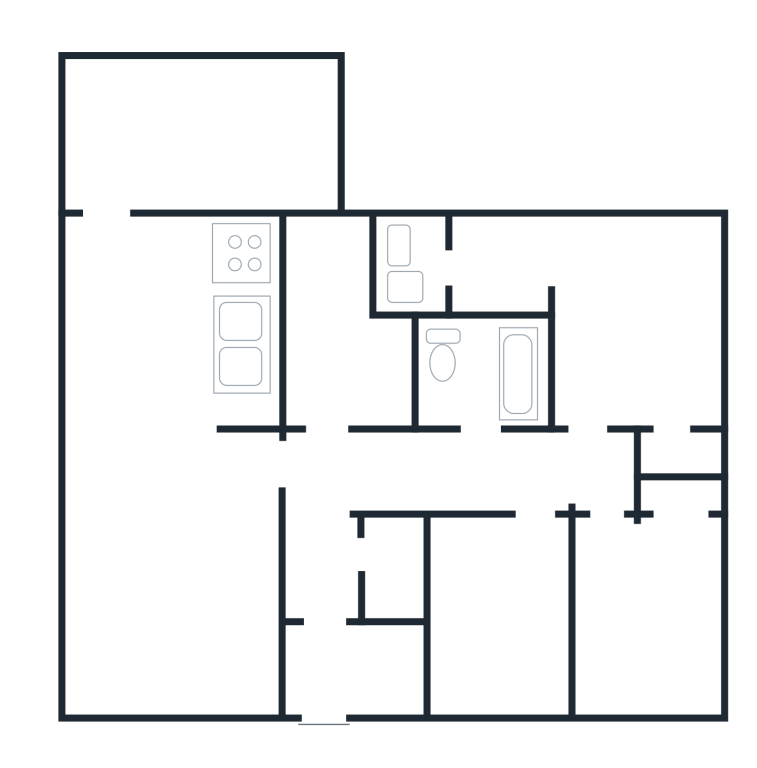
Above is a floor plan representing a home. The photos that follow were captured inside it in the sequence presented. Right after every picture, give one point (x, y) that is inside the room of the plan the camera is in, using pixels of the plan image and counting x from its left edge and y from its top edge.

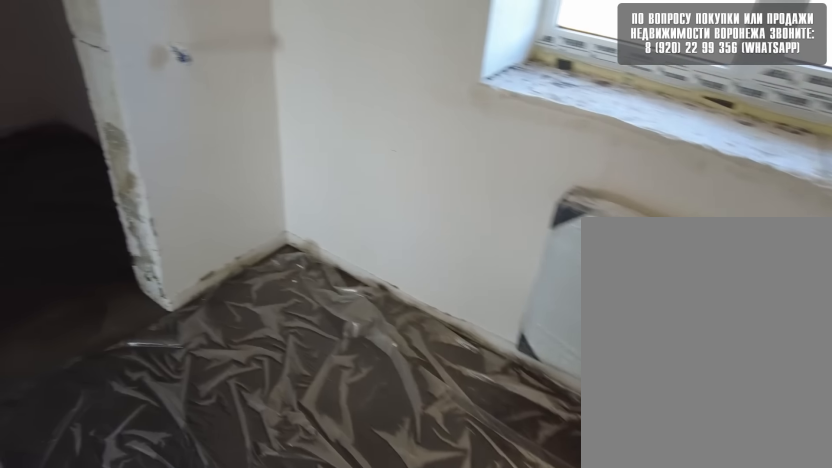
(618, 402)
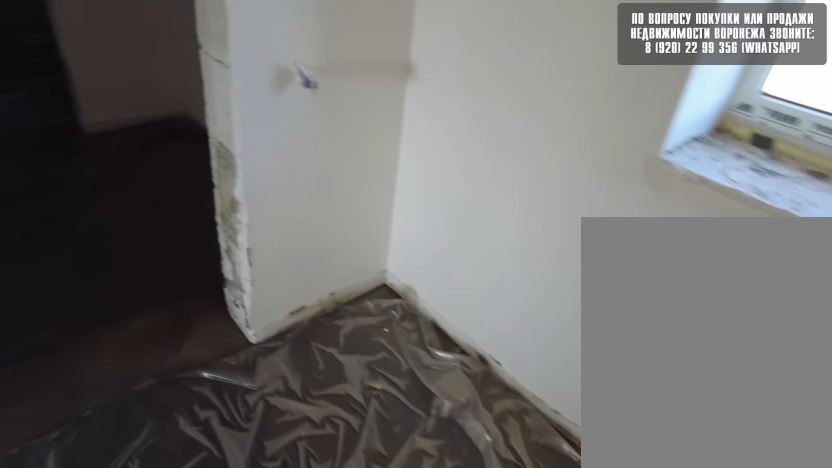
(609, 370)
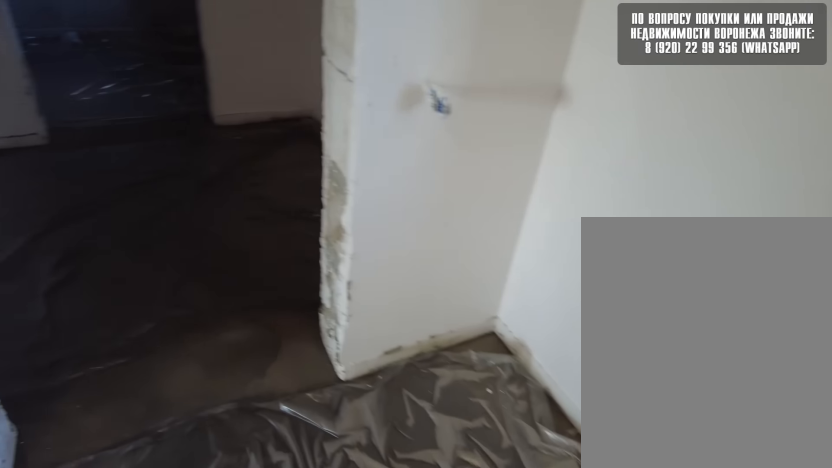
(593, 336)
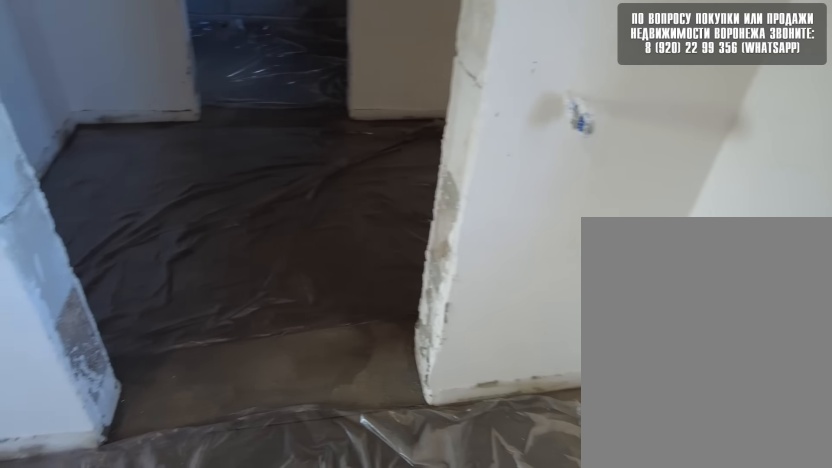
(582, 301)
